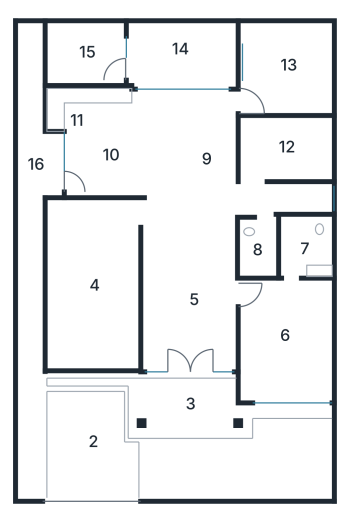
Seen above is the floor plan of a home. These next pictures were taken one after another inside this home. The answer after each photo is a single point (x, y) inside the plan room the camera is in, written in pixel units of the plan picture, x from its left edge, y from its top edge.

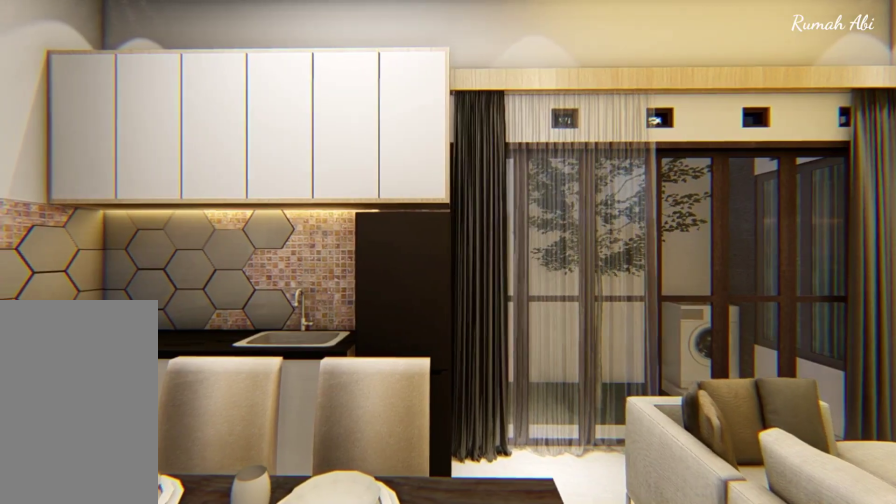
(176, 163)
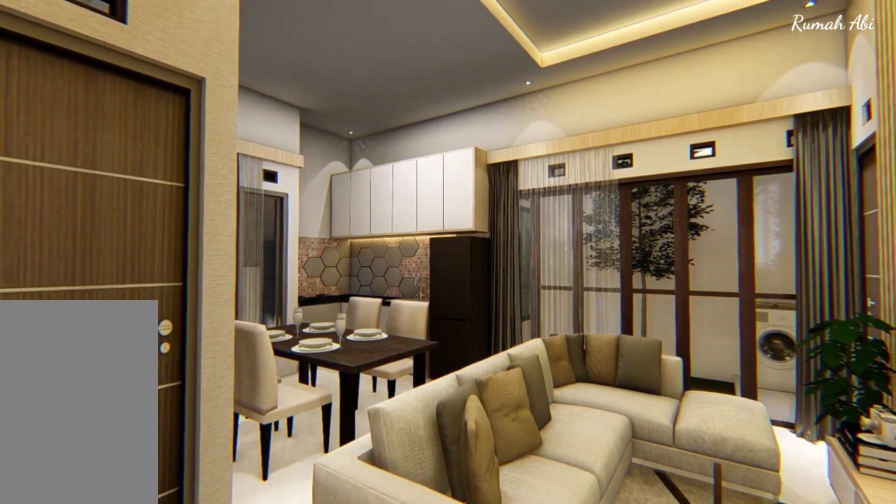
(176, 165)
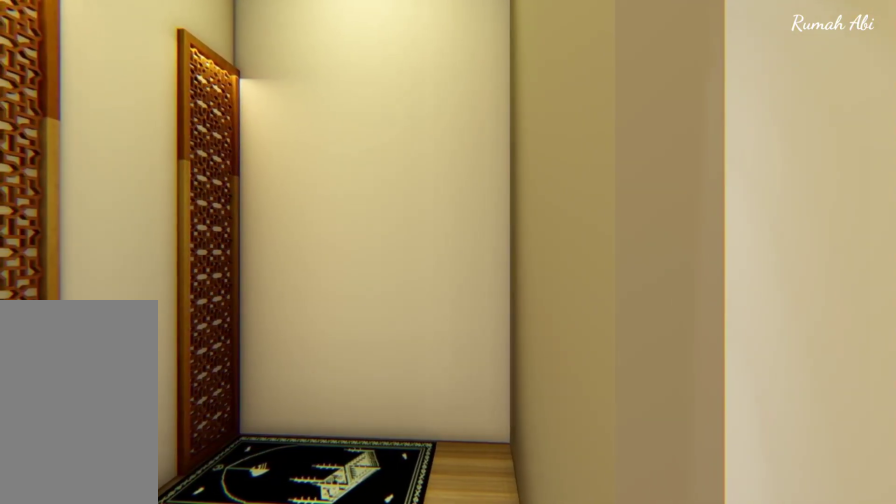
(293, 159)
